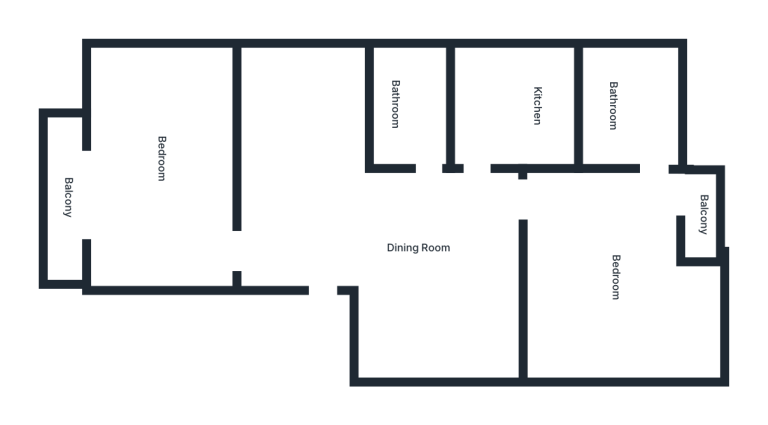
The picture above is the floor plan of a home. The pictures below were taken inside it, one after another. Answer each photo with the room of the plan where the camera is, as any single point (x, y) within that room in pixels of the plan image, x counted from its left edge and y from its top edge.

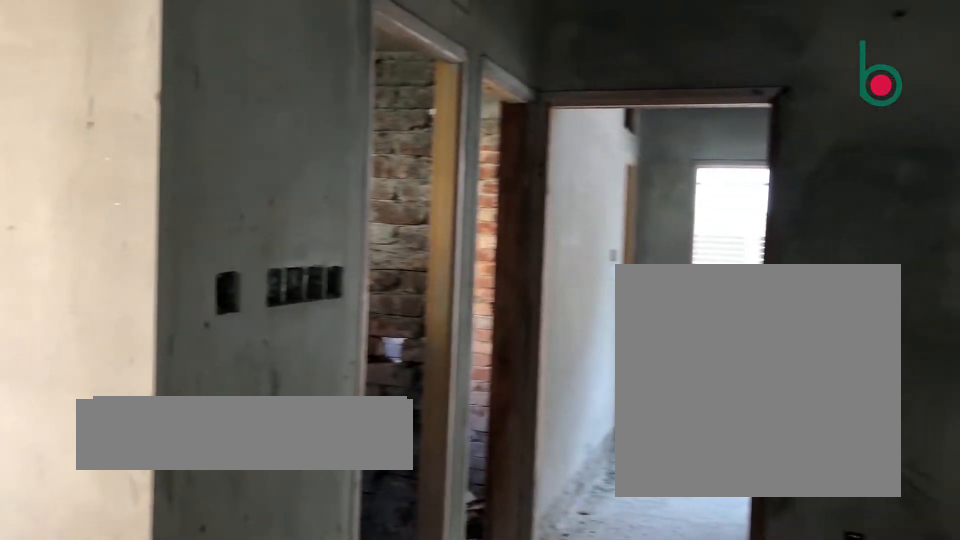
(420, 249)
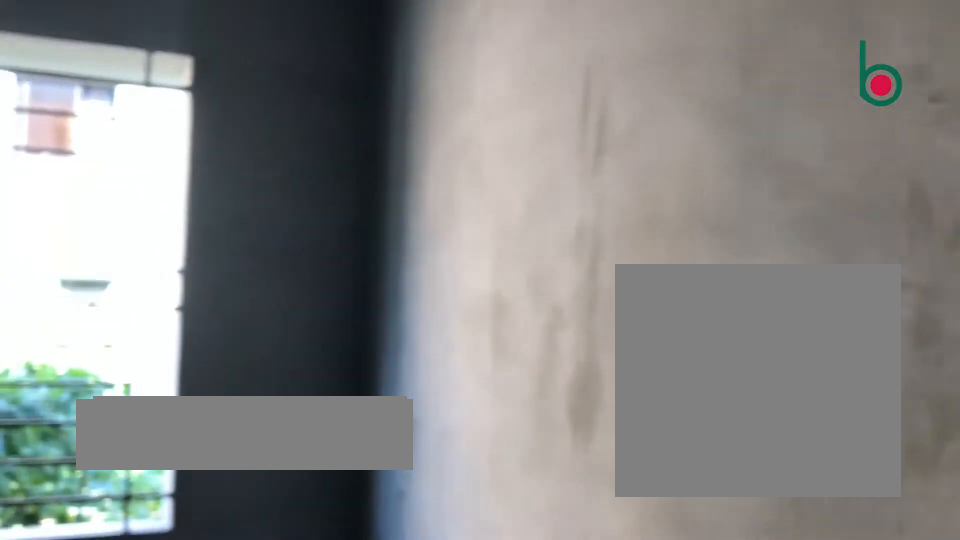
(154, 153)
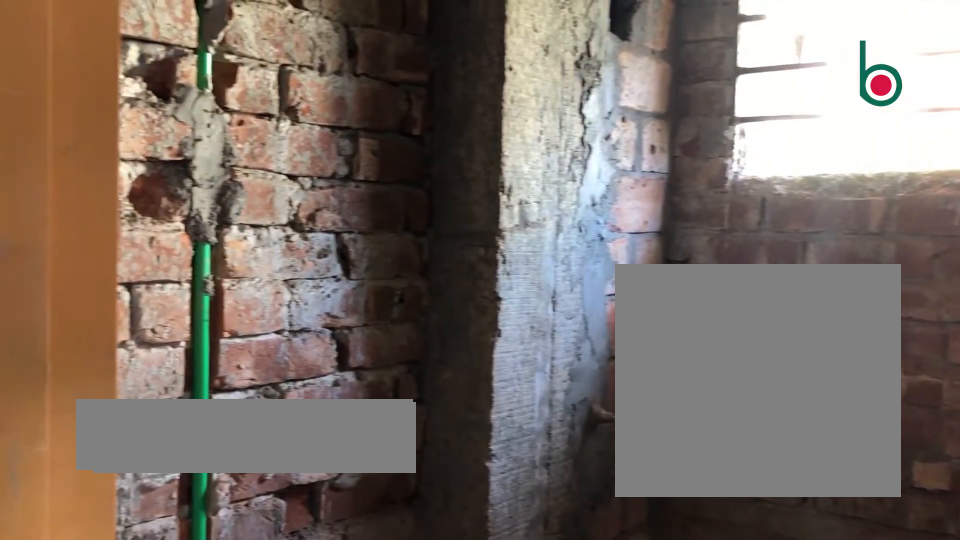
(421, 114)
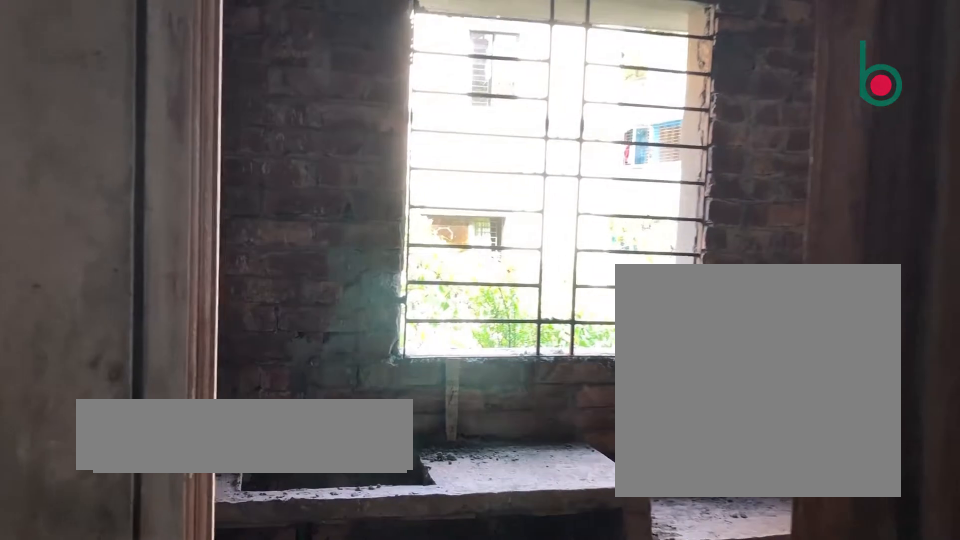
(535, 108)
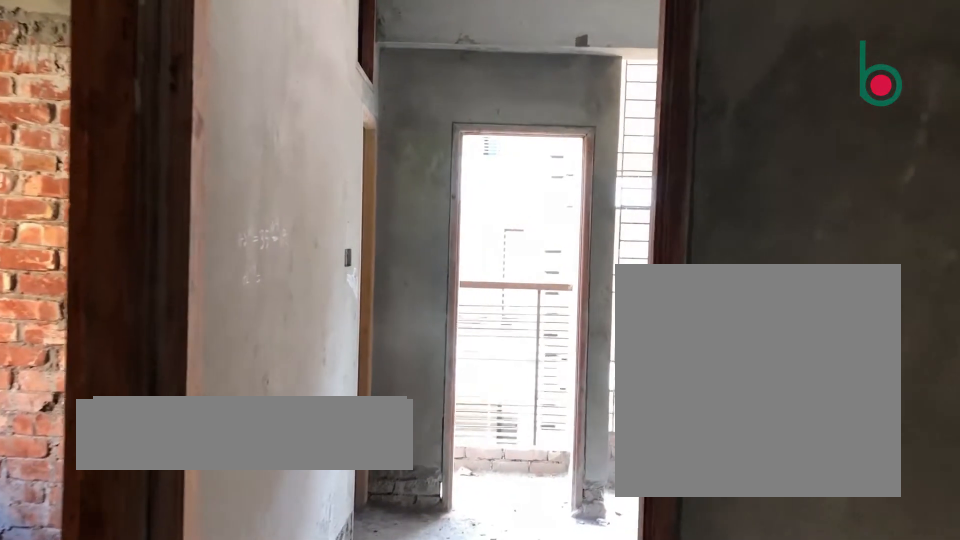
(615, 277)
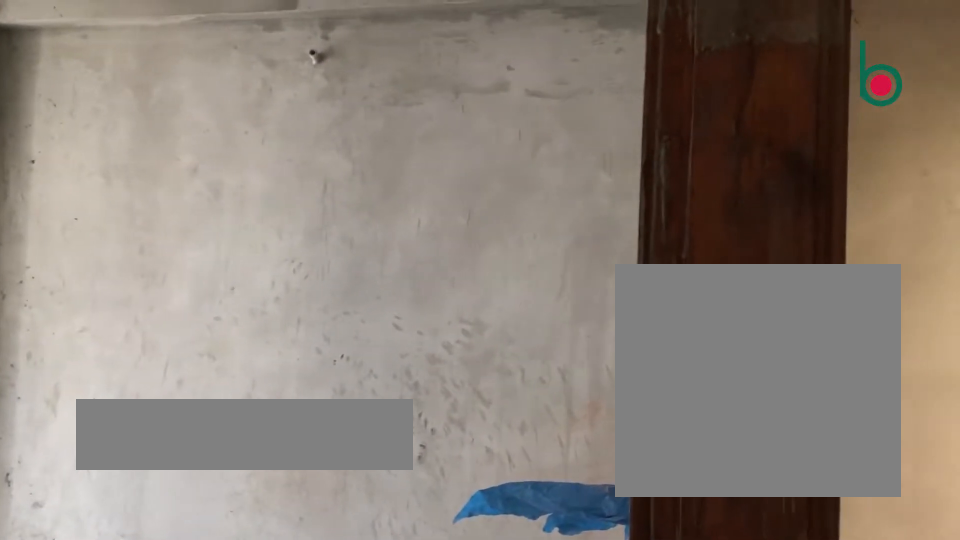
(615, 278)
